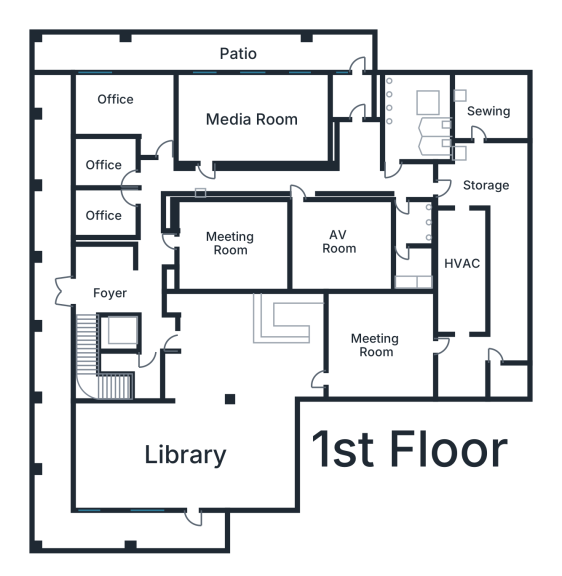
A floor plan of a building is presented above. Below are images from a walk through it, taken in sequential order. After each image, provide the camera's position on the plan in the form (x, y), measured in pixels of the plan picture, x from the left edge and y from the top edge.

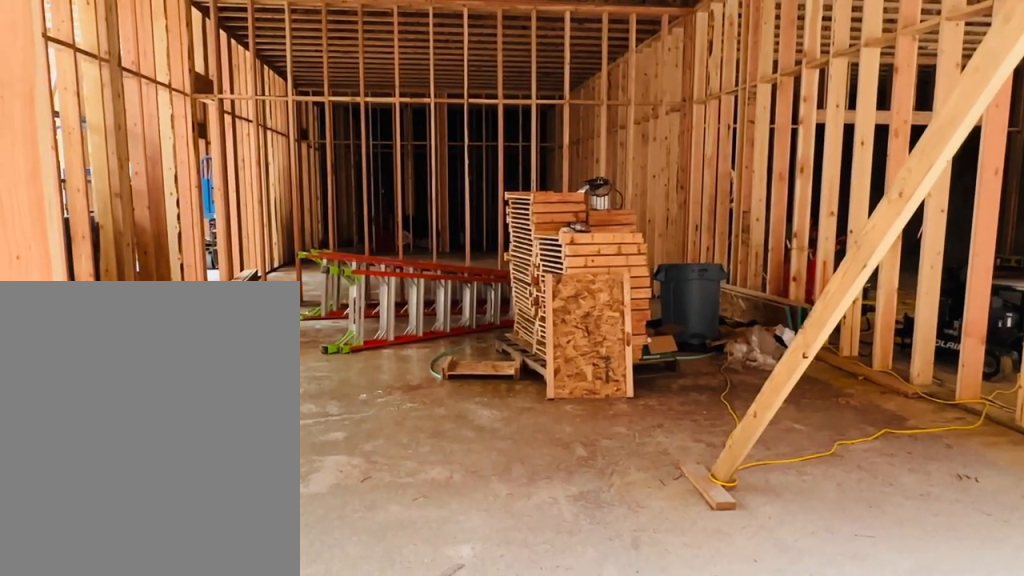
(169, 233)
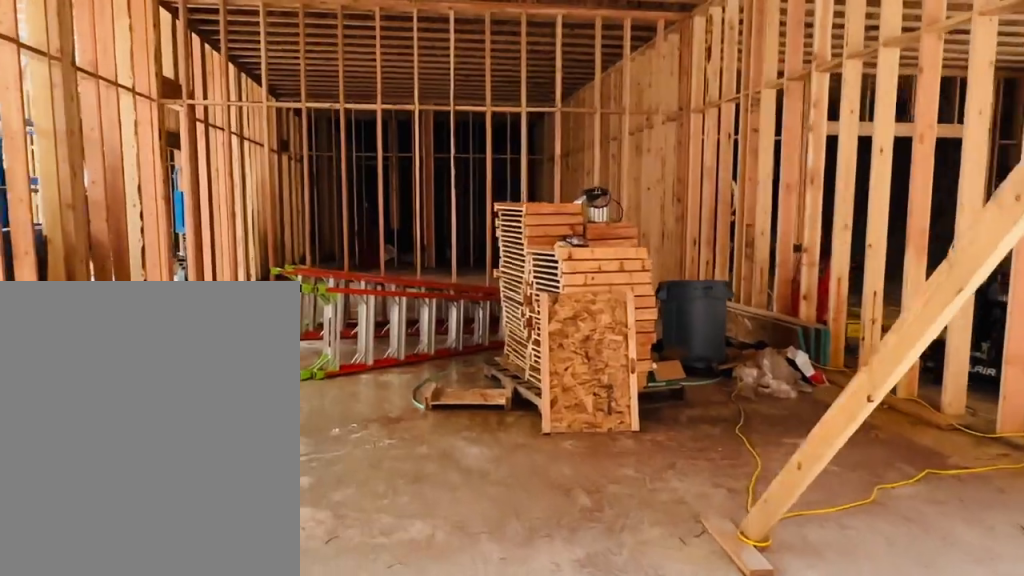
(171, 233)
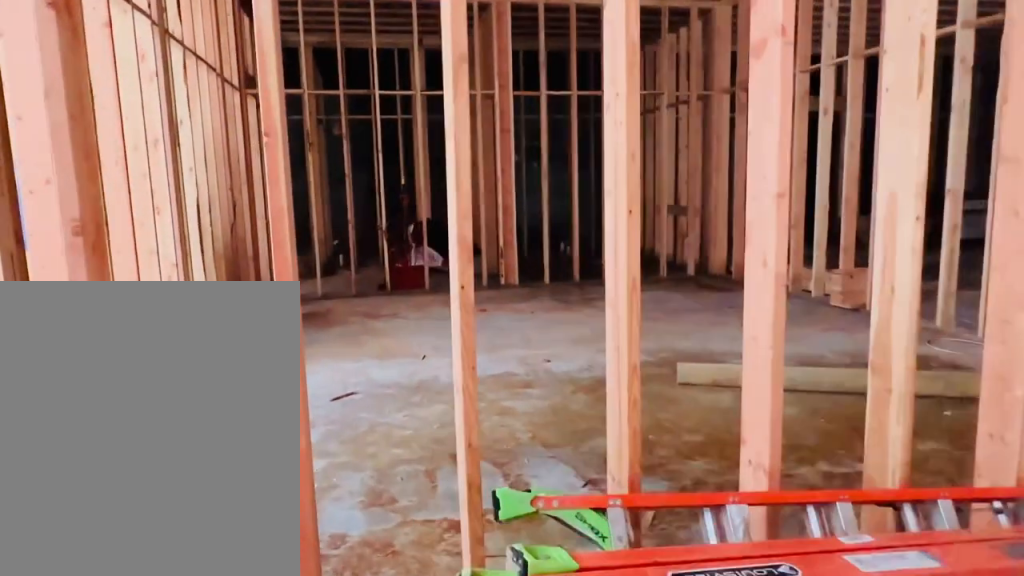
(256, 234)
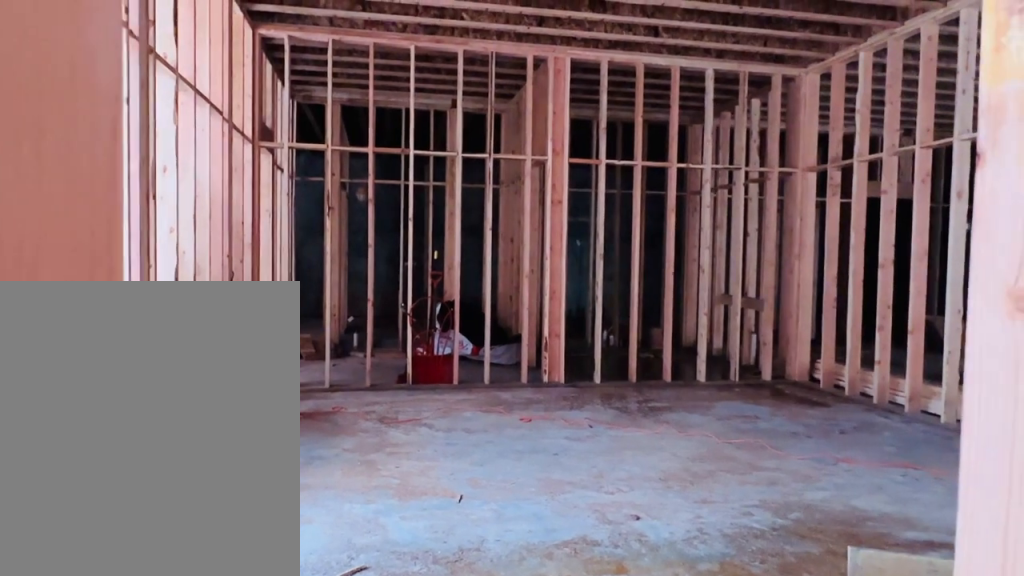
(275, 233)
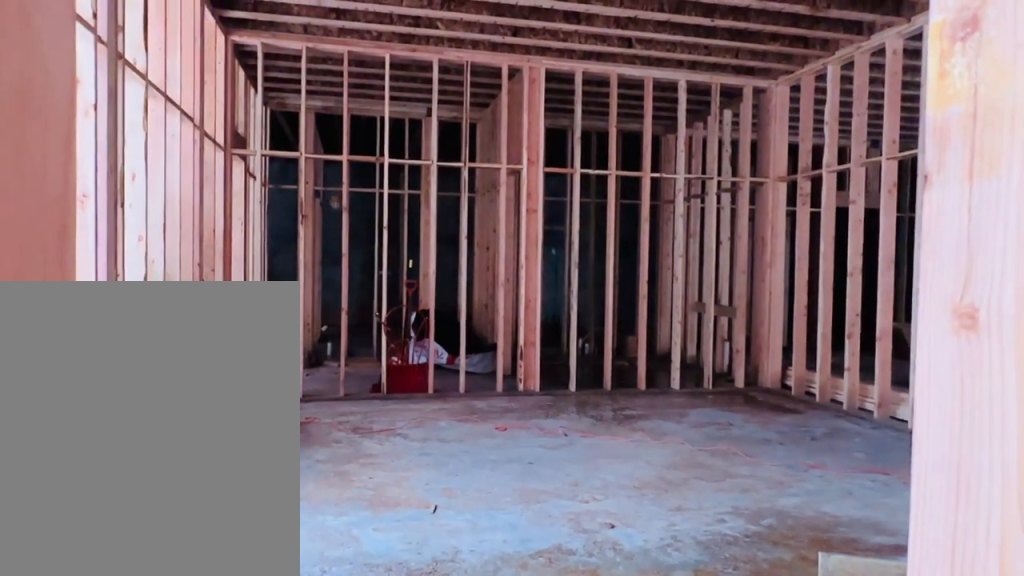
(275, 233)
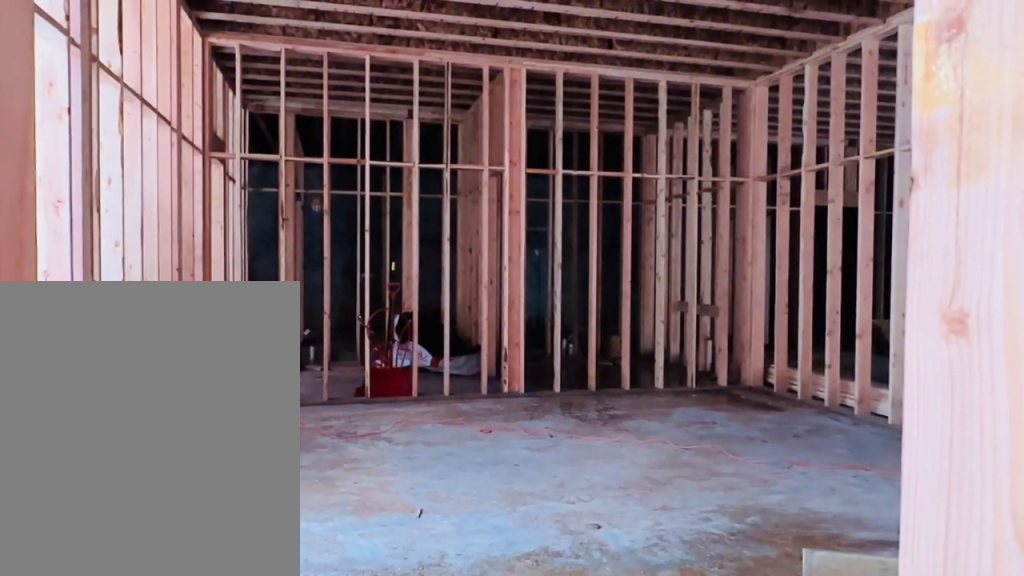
(275, 233)
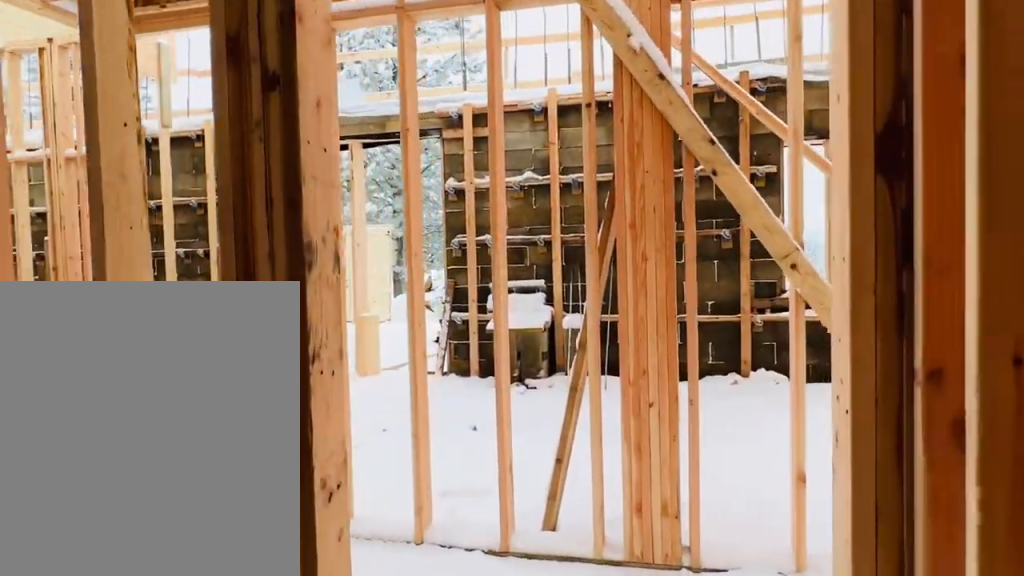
(165, 233)
